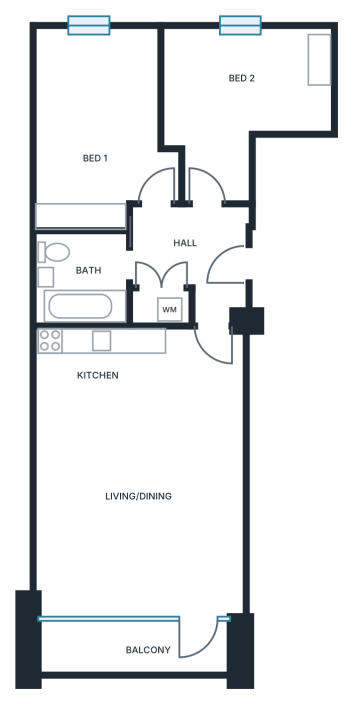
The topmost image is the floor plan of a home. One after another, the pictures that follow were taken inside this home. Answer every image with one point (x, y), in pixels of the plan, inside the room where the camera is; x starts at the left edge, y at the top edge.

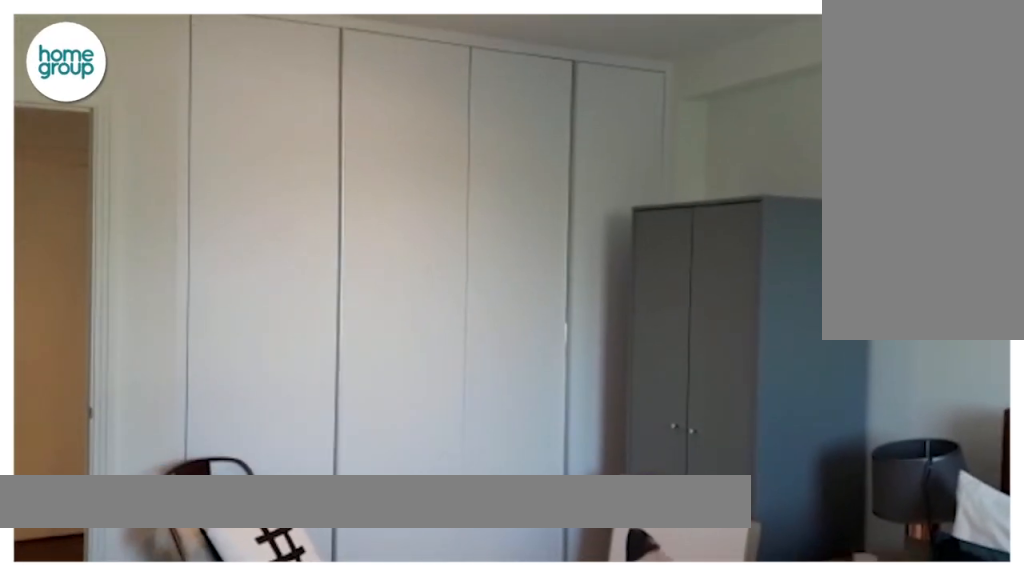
(102, 124)
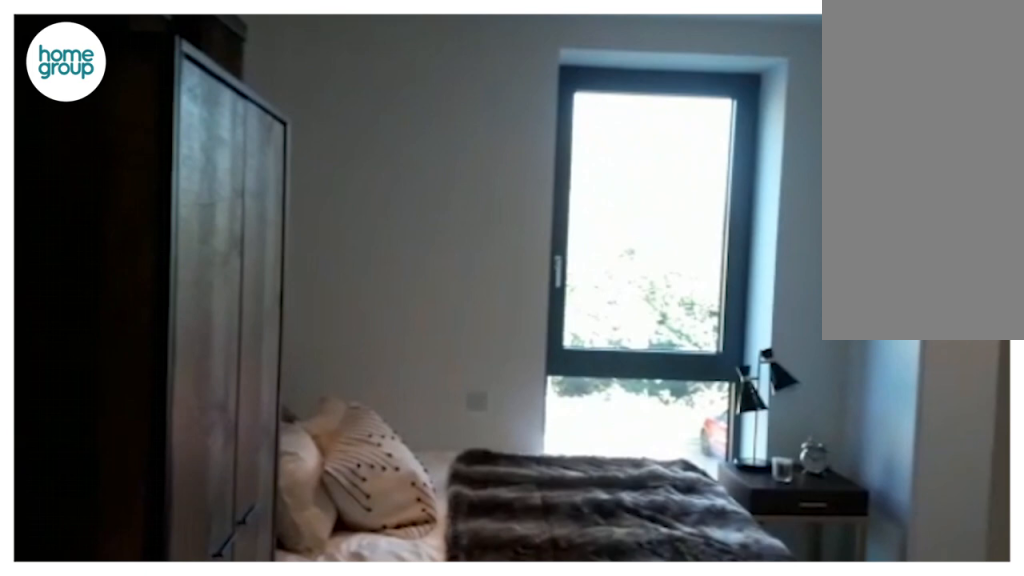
(234, 106)
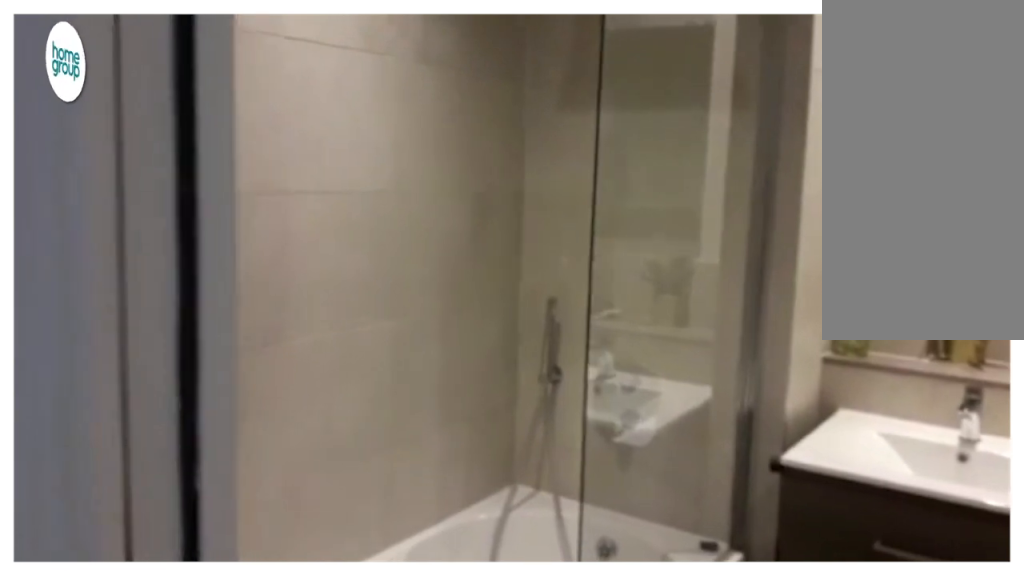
(81, 278)
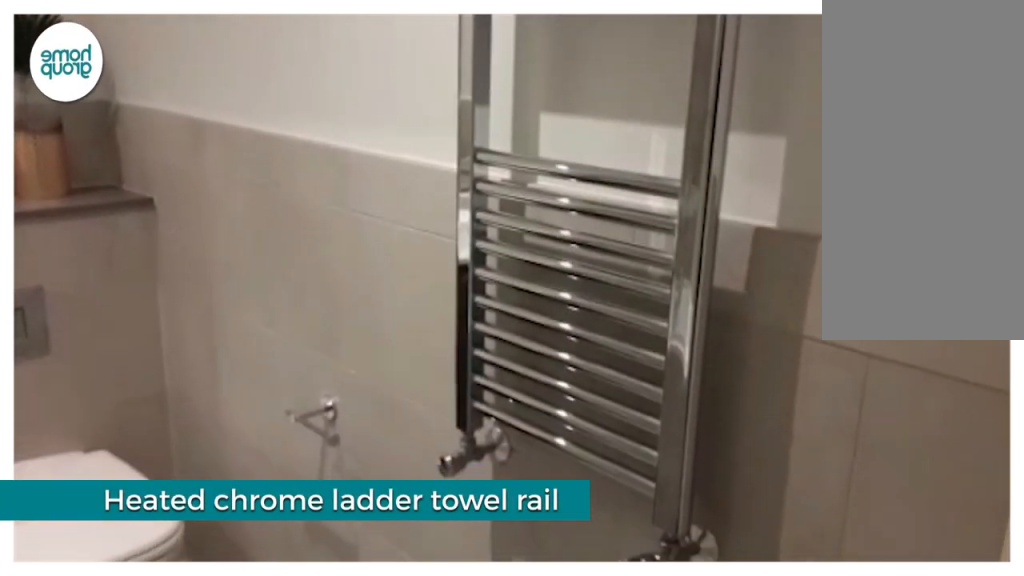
(81, 278)
